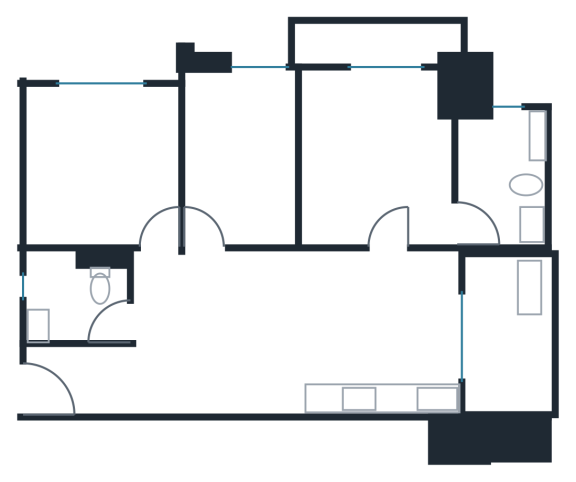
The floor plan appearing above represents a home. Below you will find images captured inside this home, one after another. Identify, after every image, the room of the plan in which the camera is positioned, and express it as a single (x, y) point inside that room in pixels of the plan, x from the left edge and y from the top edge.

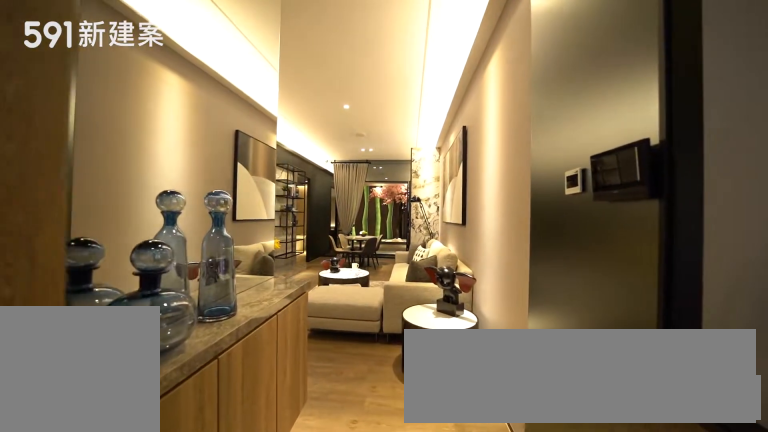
(83, 377)
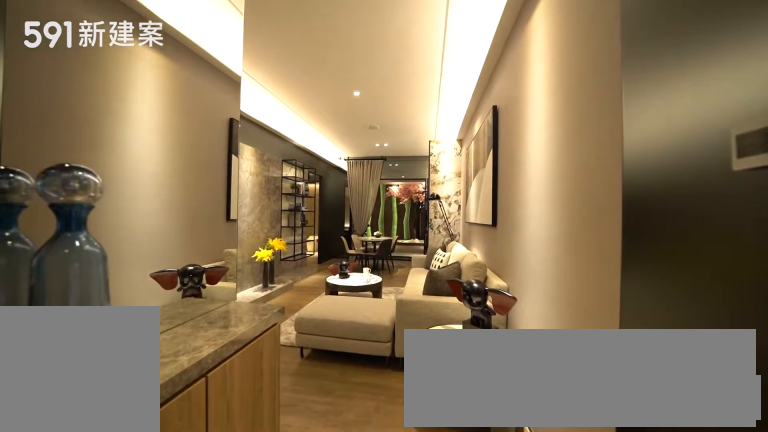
(83, 377)
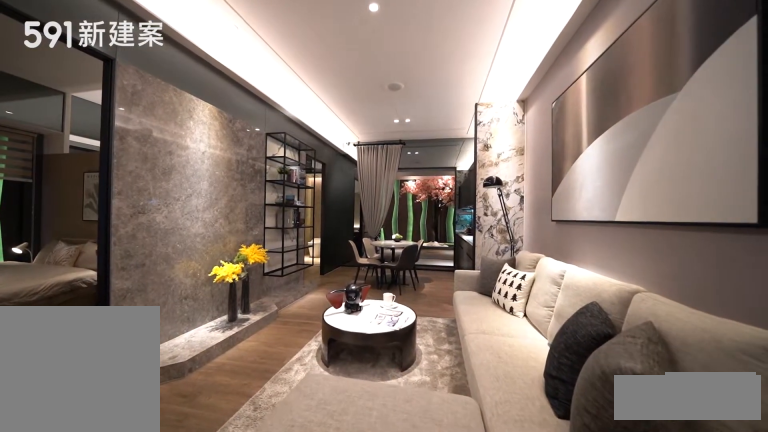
(219, 335)
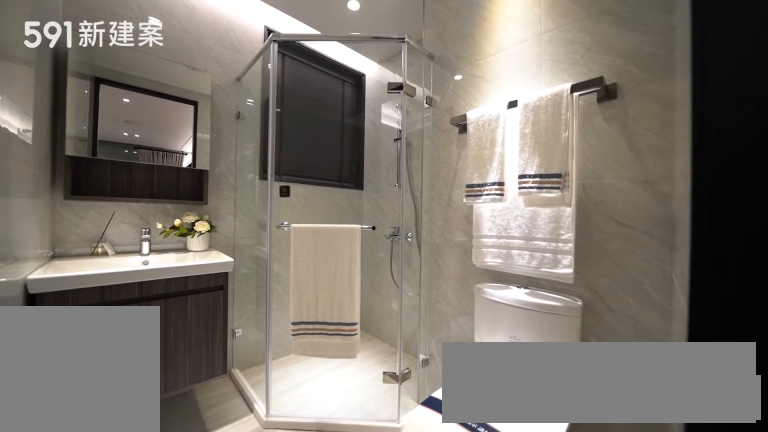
(75, 297)
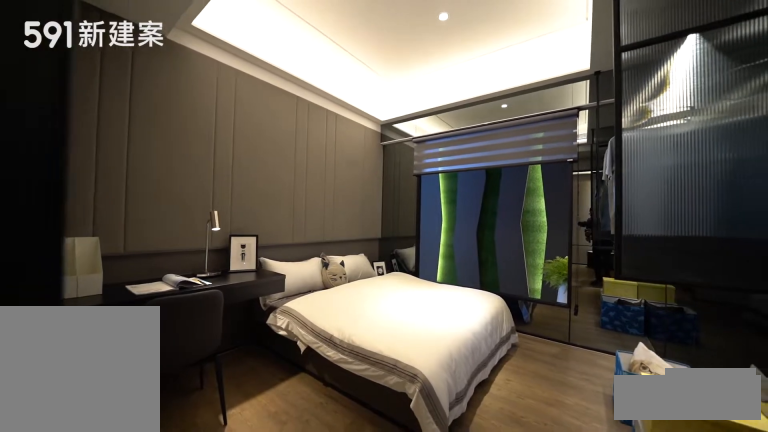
(98, 162)
